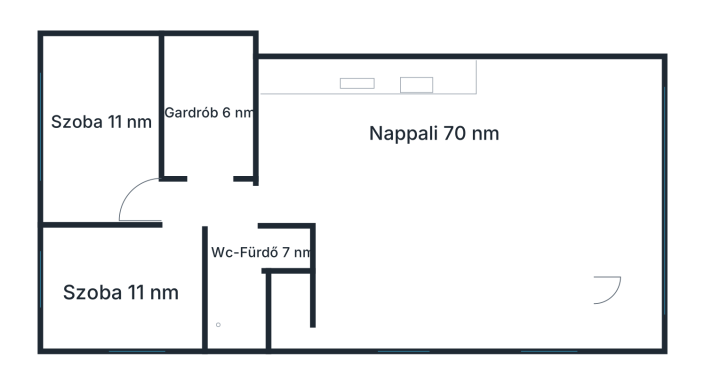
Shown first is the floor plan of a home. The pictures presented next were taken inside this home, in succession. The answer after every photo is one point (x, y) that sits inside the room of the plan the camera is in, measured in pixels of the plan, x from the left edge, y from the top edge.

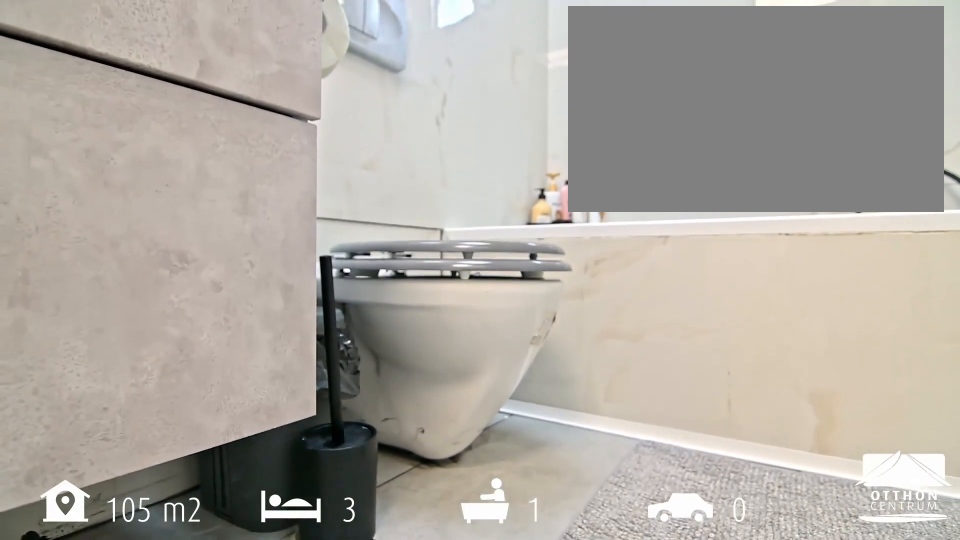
(234, 278)
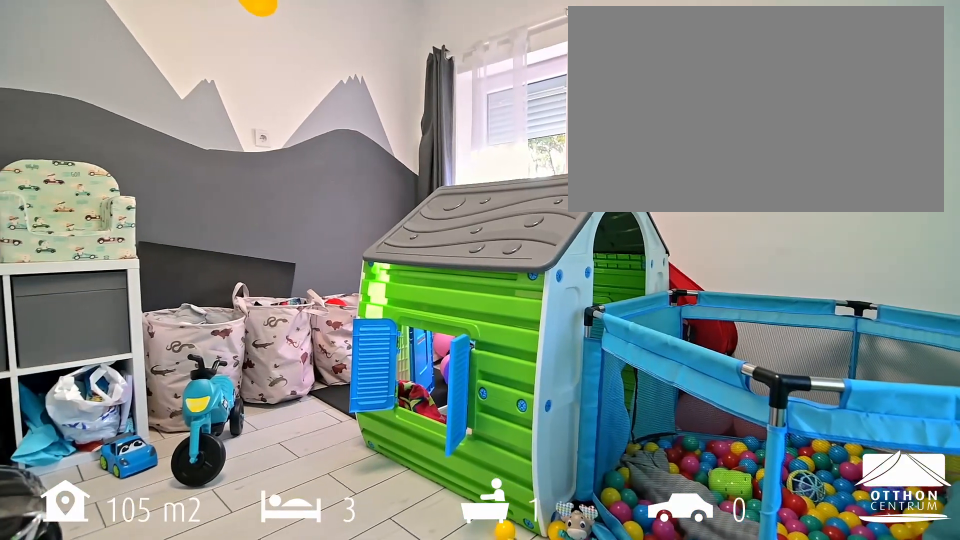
(121, 294)
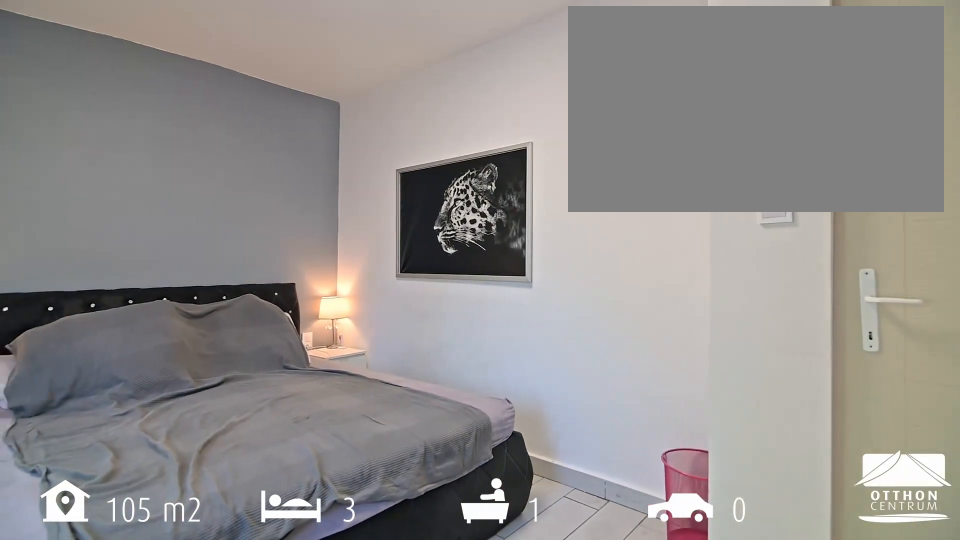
(103, 134)
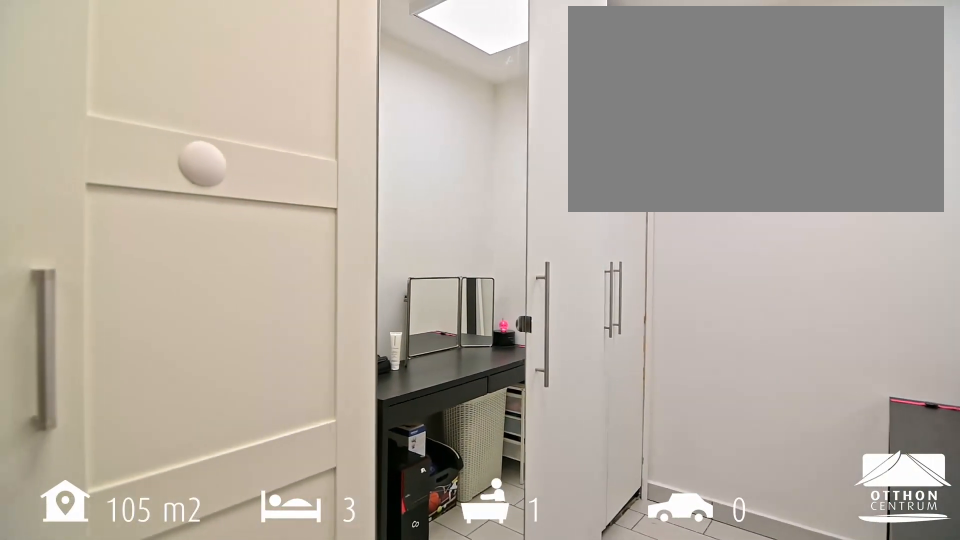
(207, 113)
